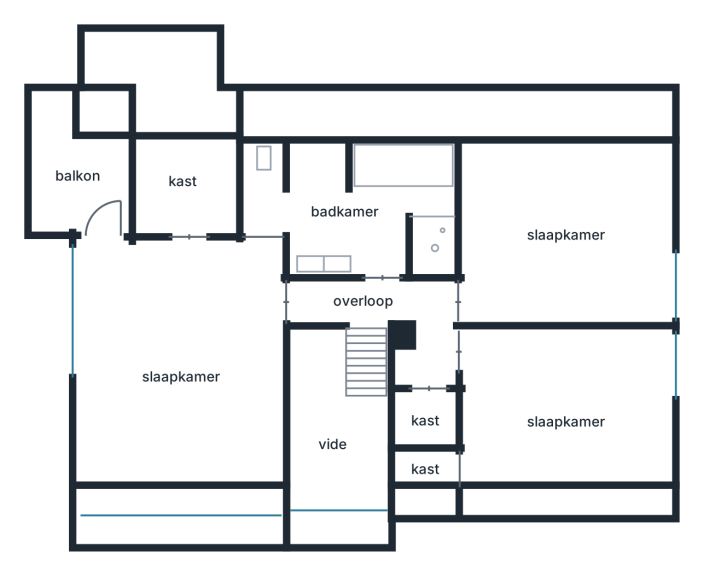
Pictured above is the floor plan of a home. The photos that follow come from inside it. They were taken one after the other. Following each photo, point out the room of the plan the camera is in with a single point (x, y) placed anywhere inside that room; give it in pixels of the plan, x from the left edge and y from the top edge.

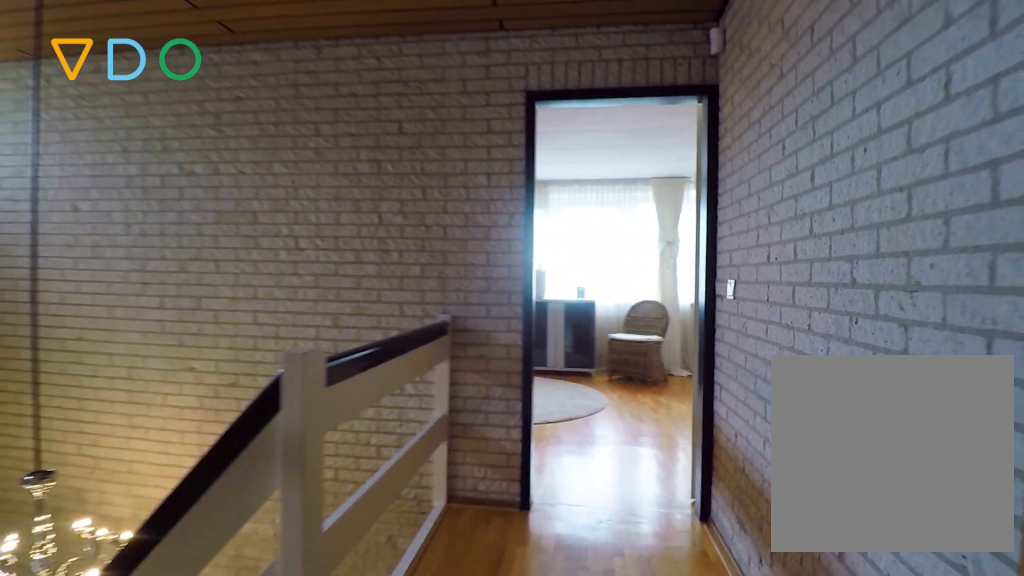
(389, 321)
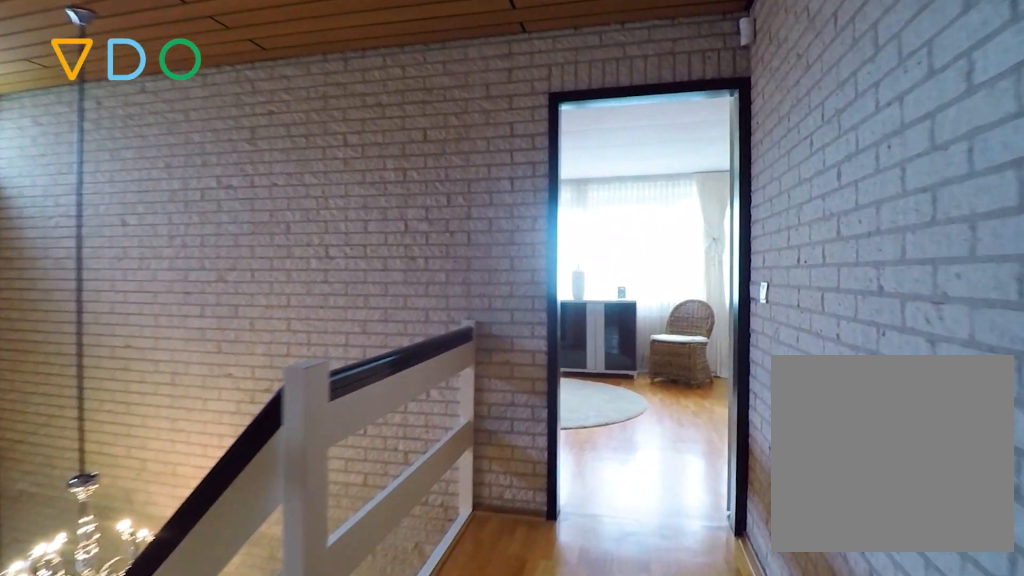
(389, 321)
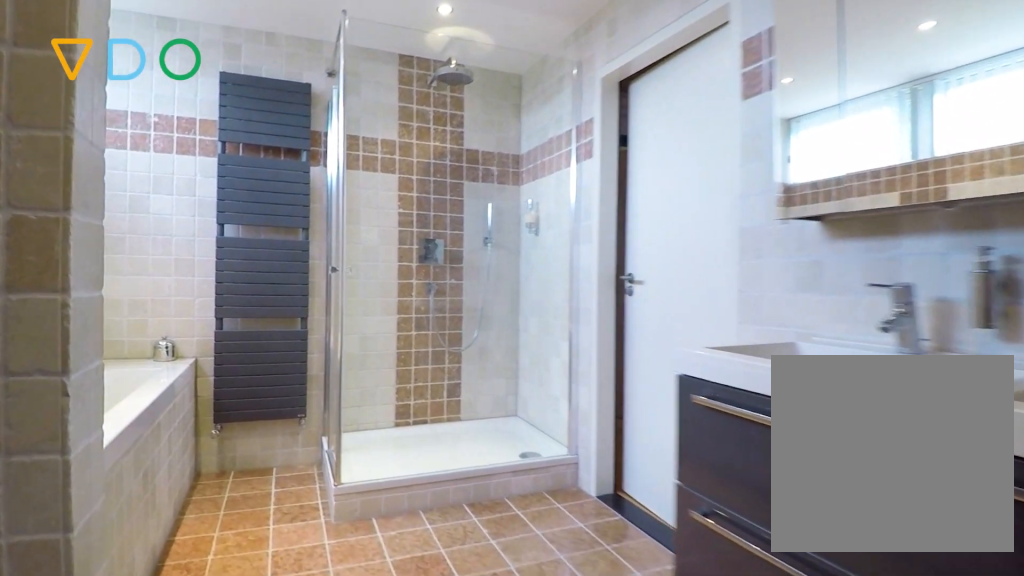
(350, 209)
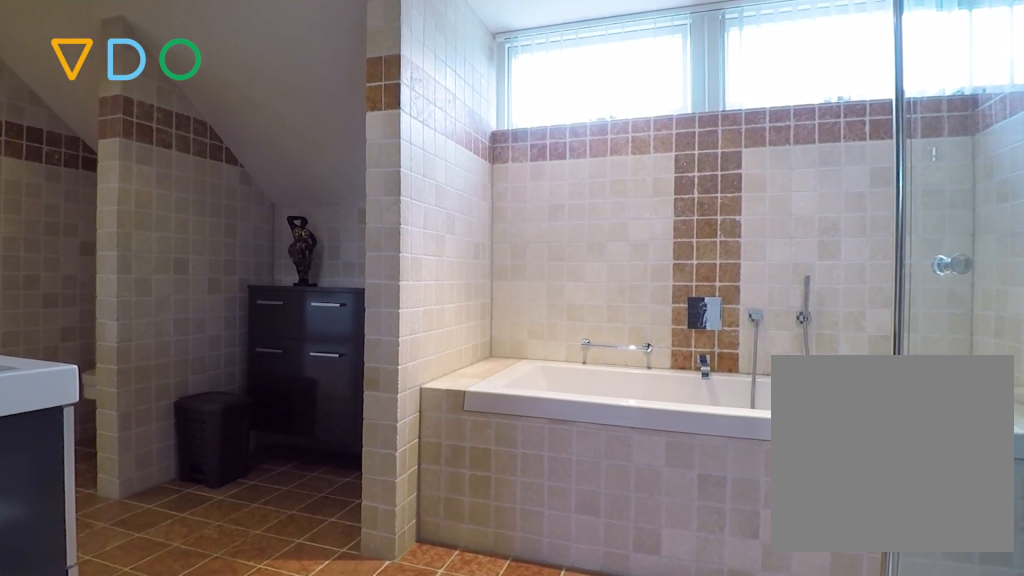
(350, 209)
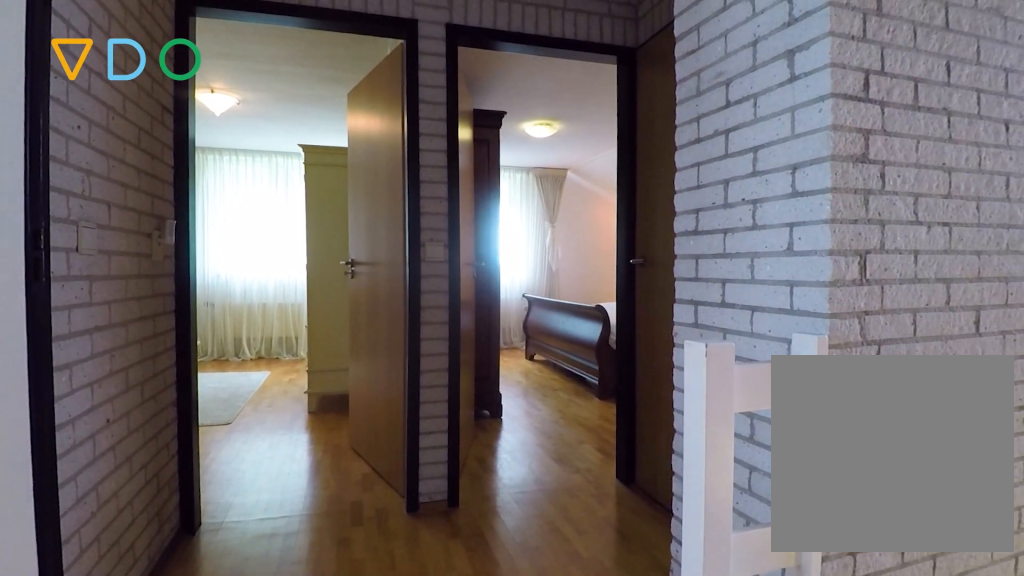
(389, 321)
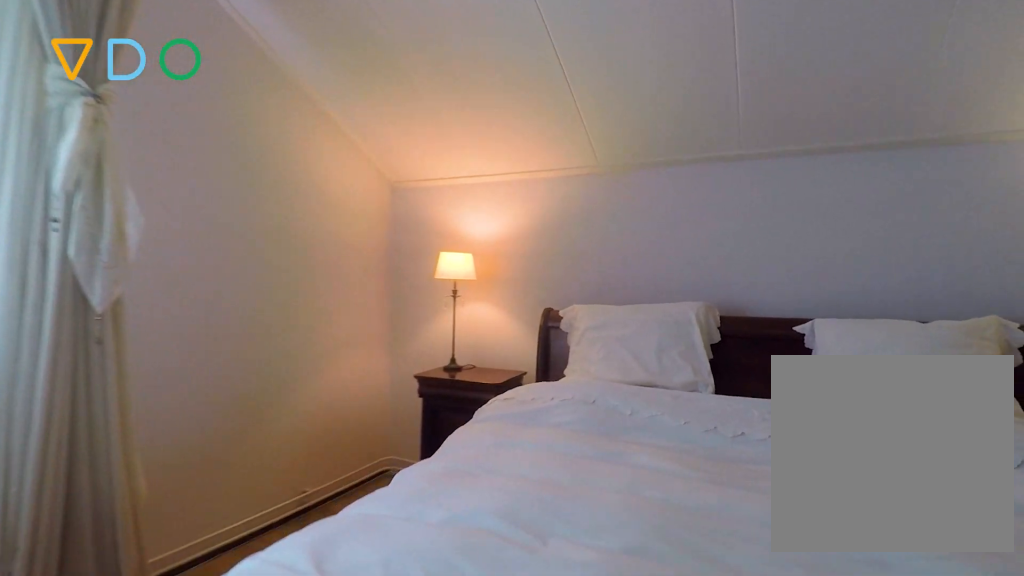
(566, 407)
